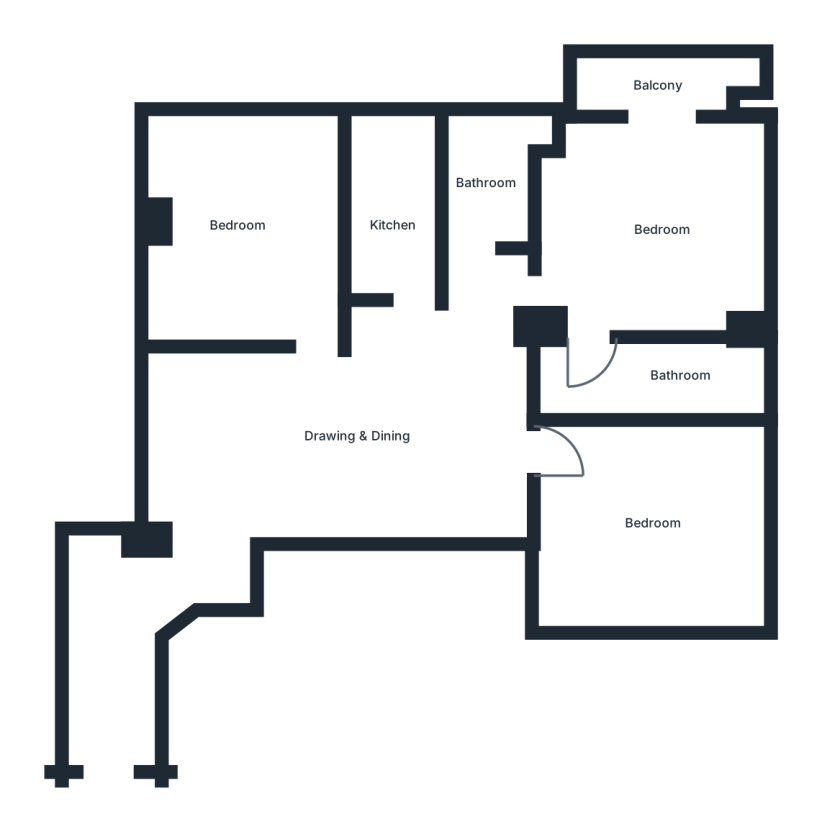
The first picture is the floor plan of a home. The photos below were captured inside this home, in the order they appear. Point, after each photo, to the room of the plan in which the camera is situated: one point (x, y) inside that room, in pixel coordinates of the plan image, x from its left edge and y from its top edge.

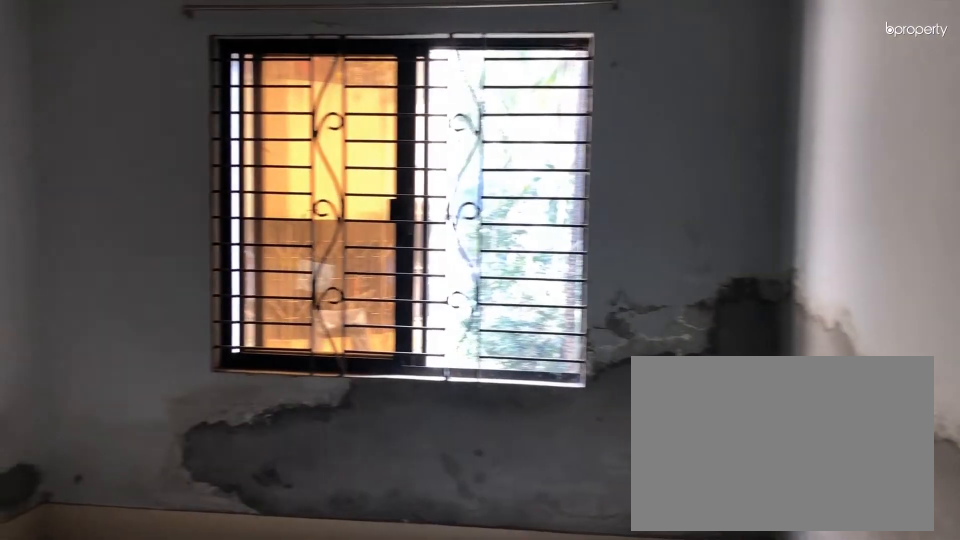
(258, 235)
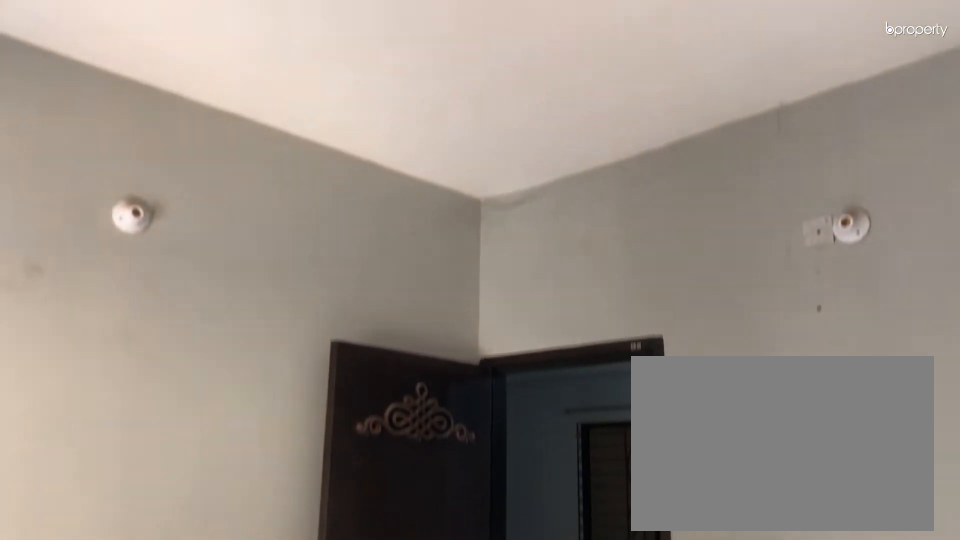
(260, 236)
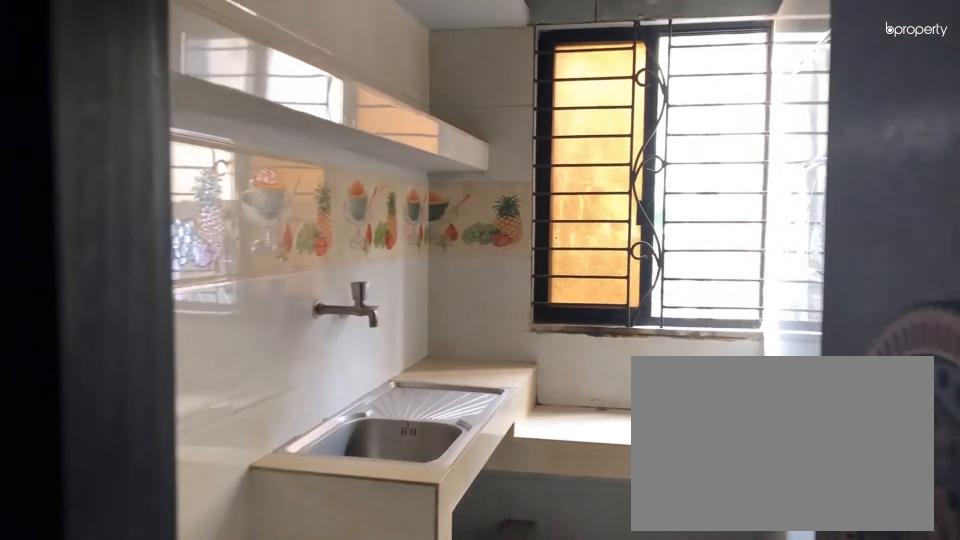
(399, 204)
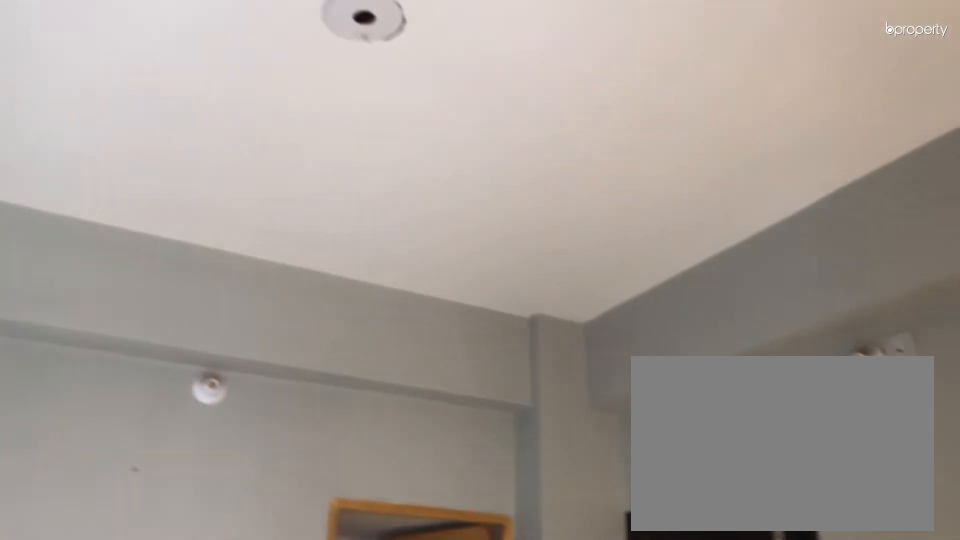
(657, 205)
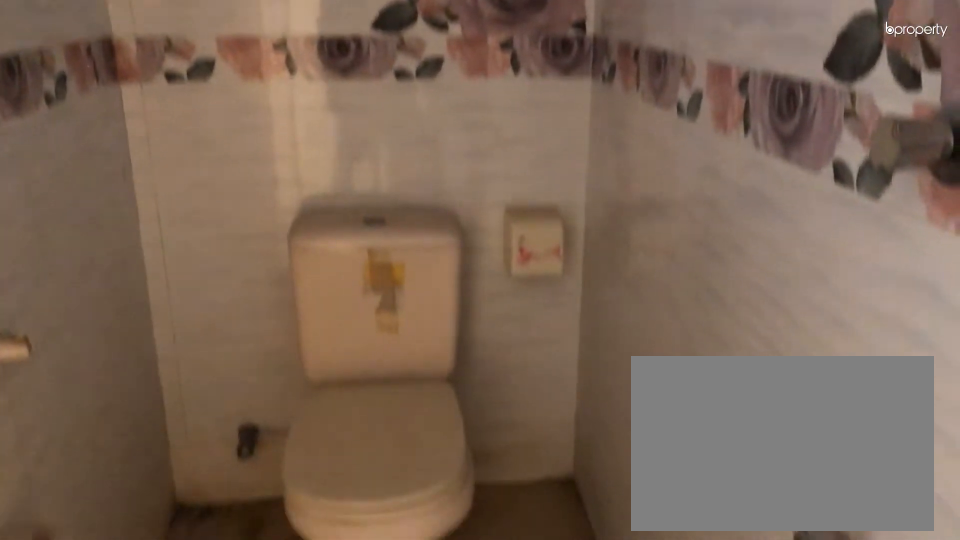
(632, 377)
